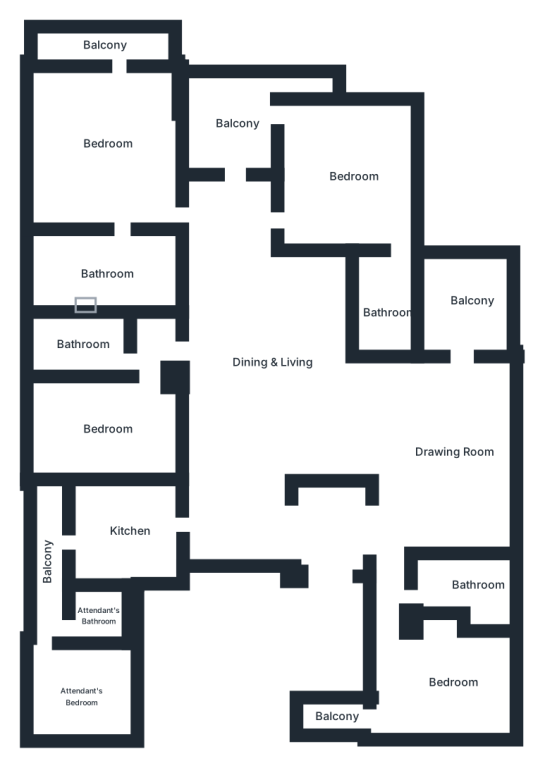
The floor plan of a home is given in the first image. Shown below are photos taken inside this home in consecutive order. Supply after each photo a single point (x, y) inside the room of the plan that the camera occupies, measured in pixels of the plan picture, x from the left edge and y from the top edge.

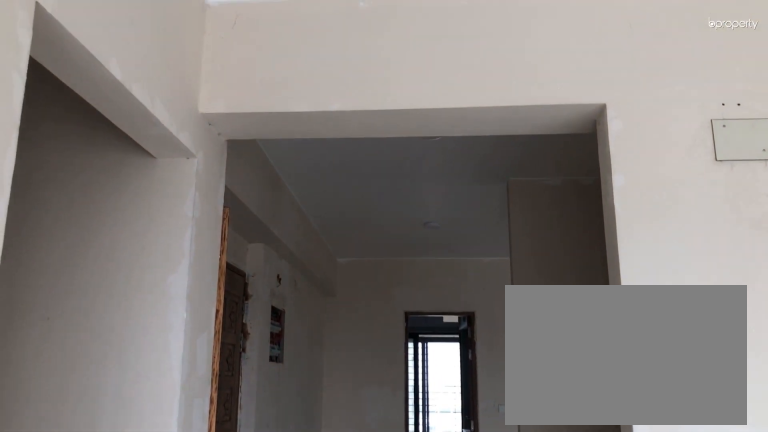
(446, 446)
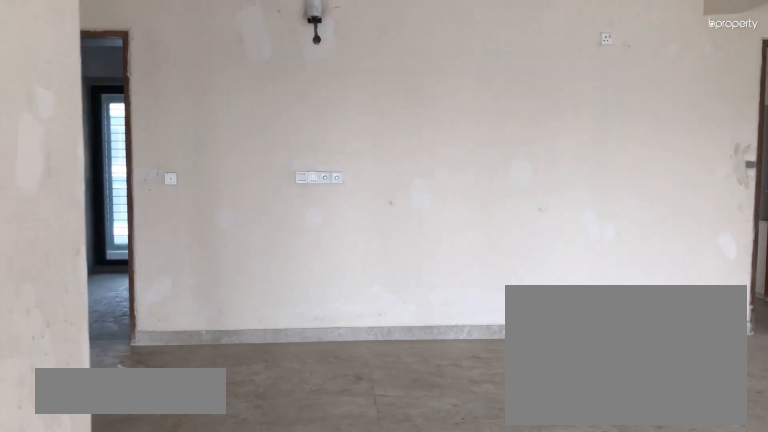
(263, 370)
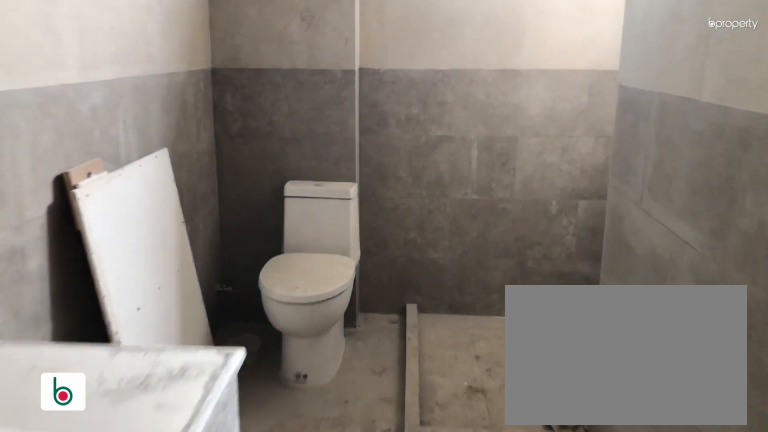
(430, 584)
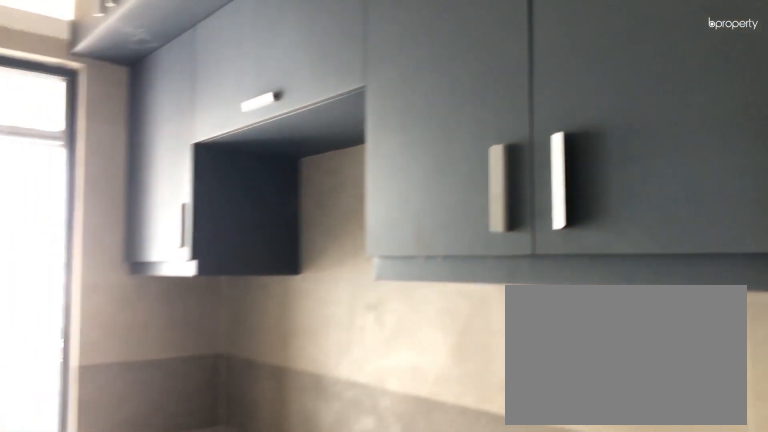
(118, 531)
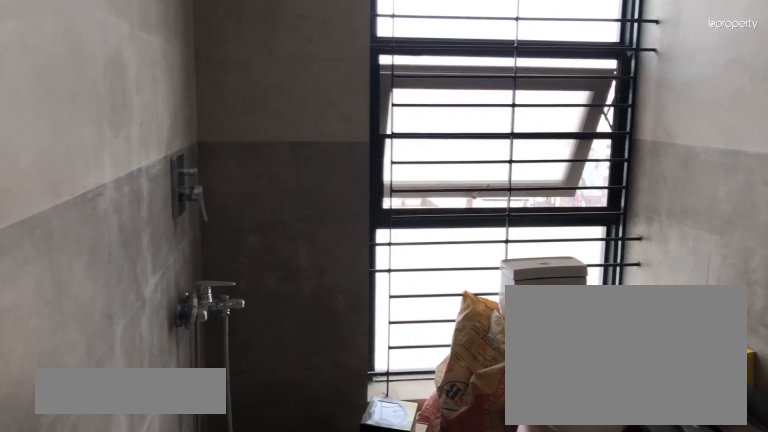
(78, 343)
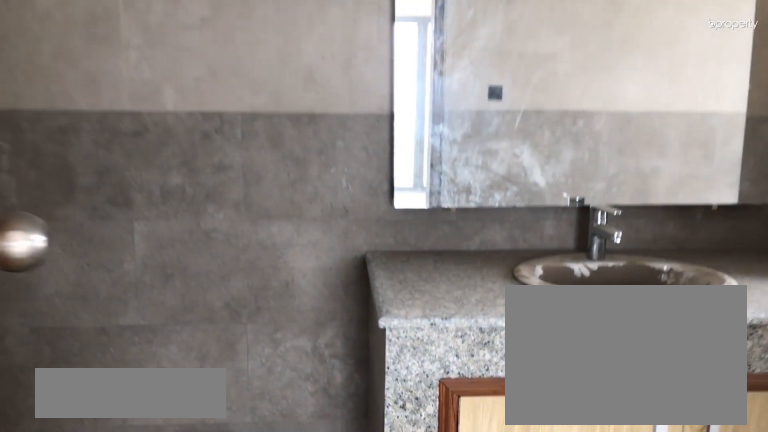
(106, 268)
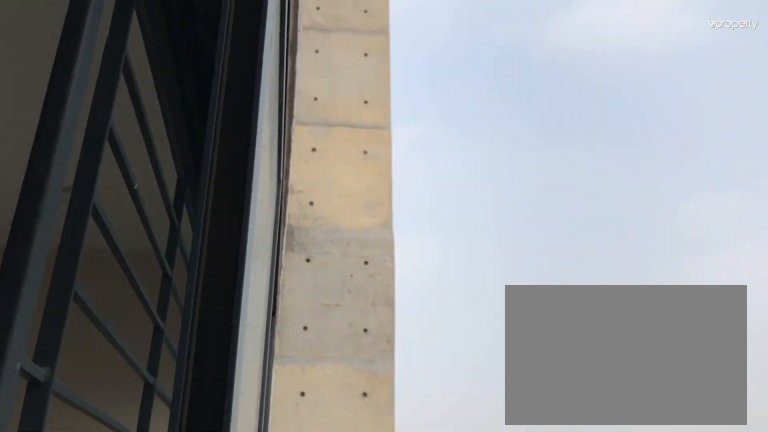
(95, 41)
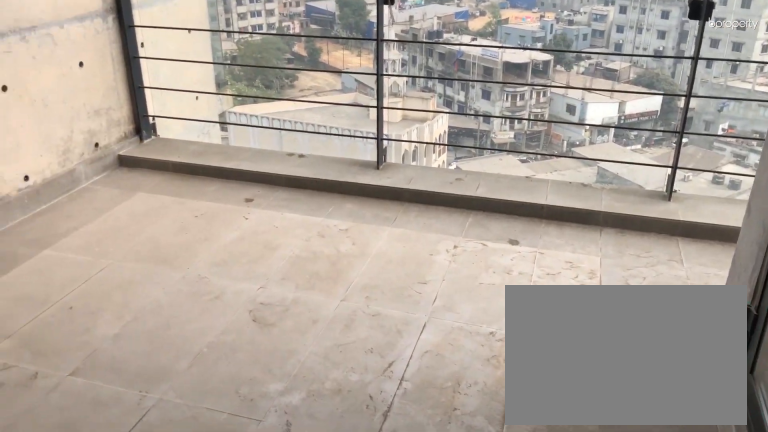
(233, 115)
